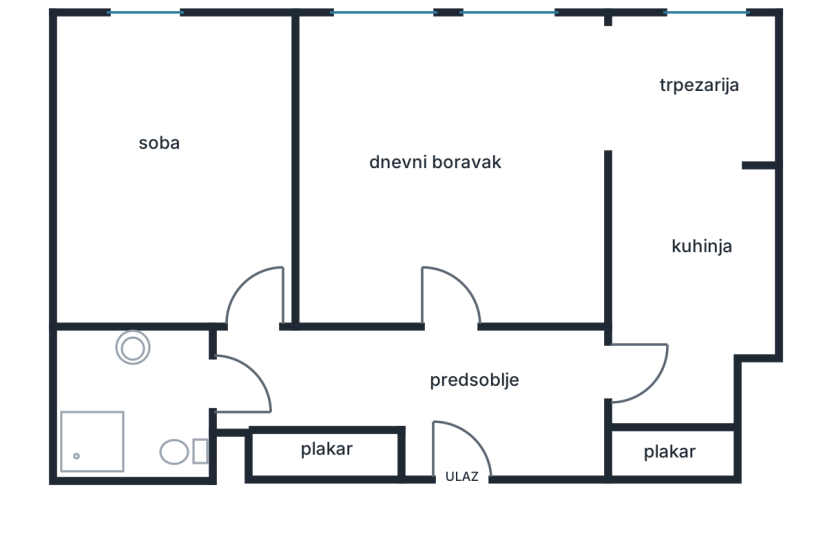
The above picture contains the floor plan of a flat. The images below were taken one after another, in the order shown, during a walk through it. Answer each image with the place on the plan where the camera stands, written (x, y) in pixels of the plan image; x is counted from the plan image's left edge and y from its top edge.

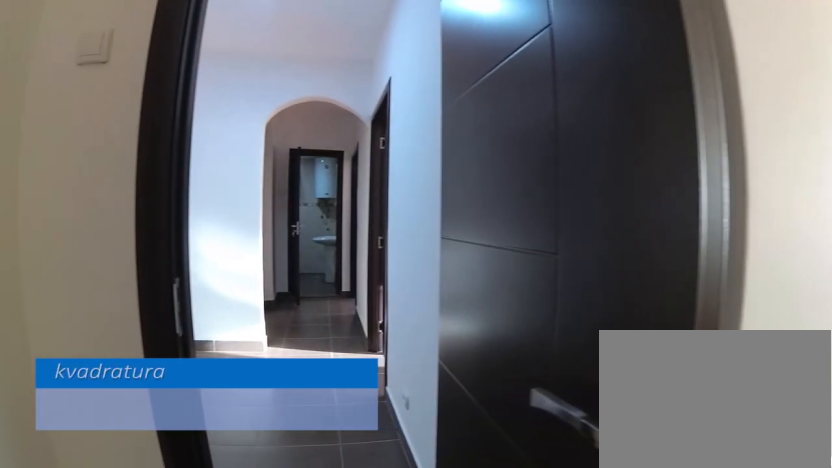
(671, 397)
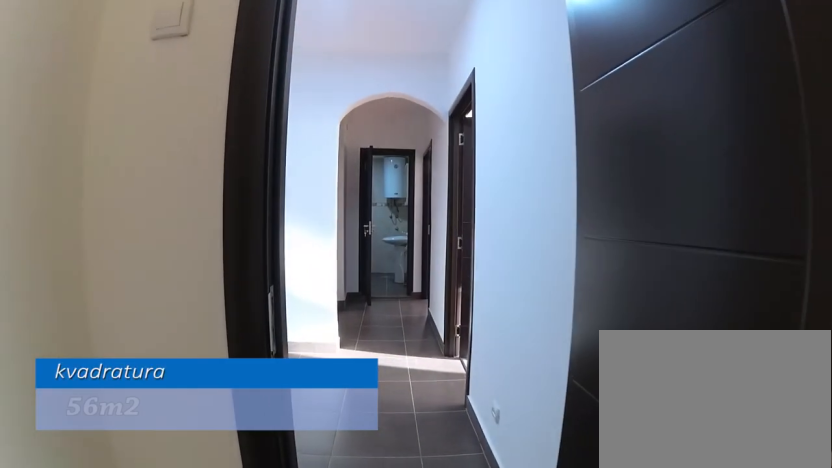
(671, 394)
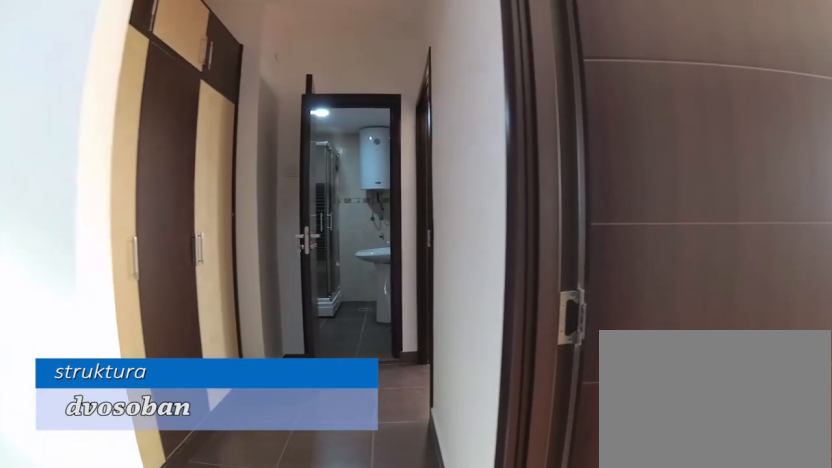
(499, 395)
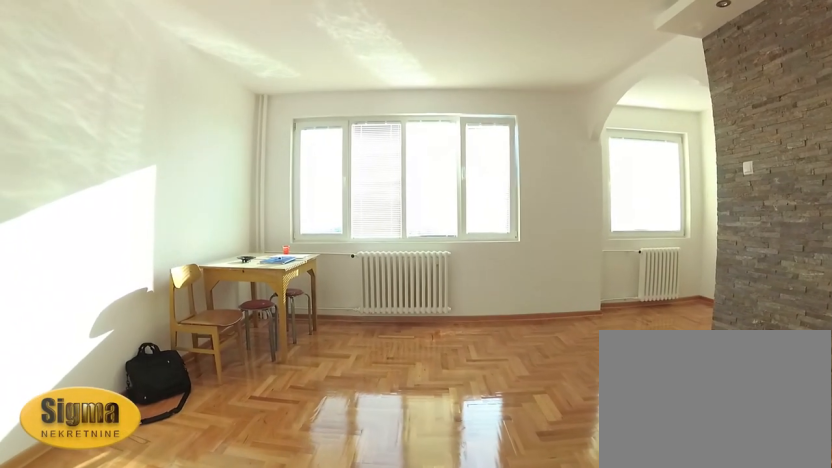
(438, 339)
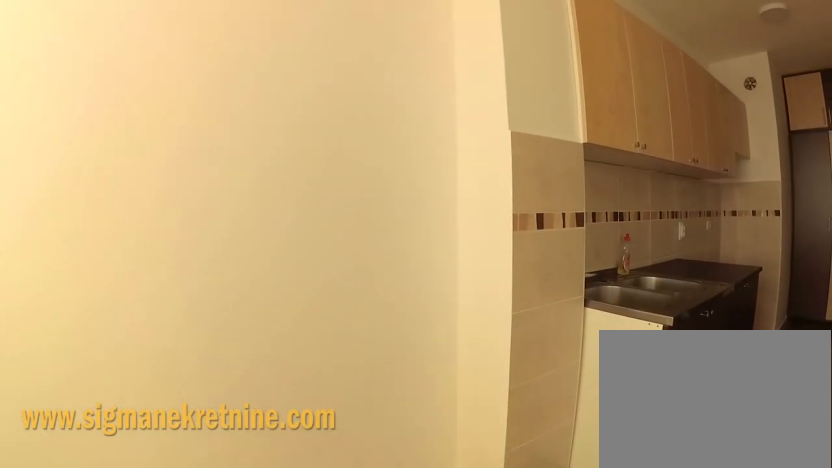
(680, 72)
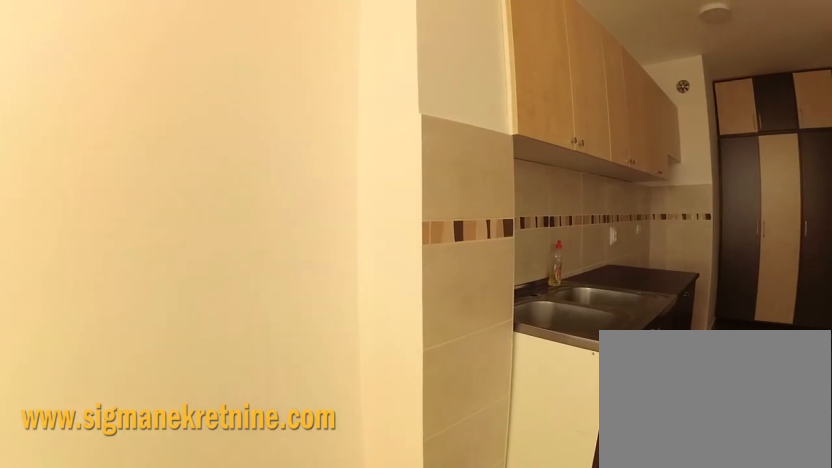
(681, 87)
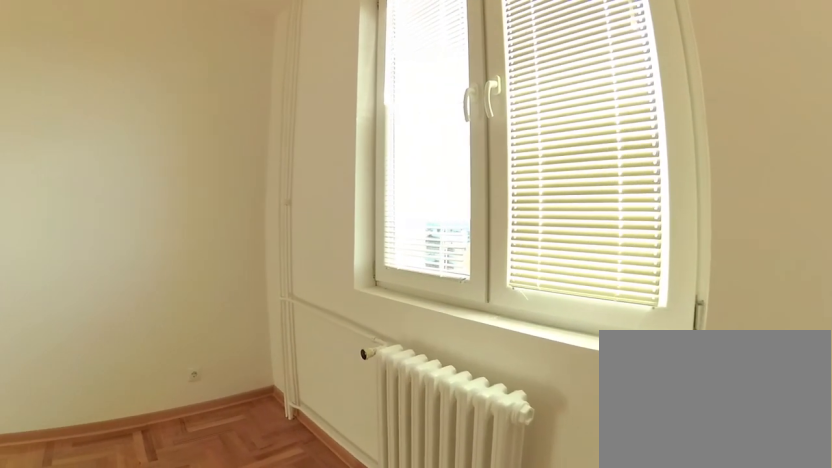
(261, 109)
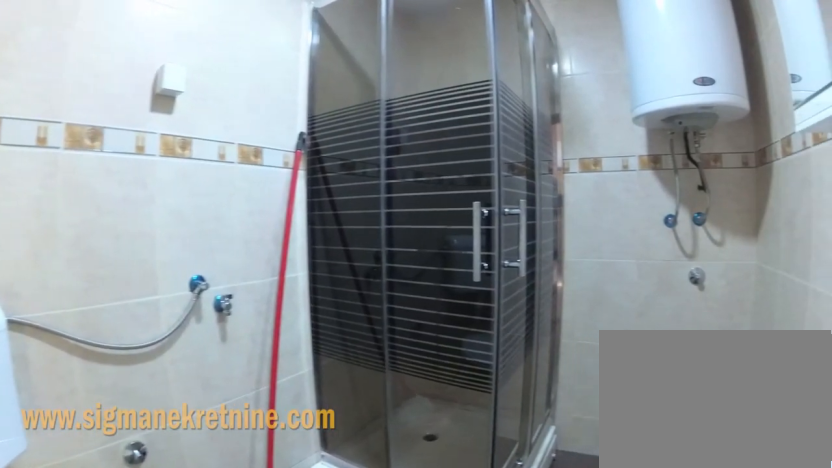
(237, 358)
